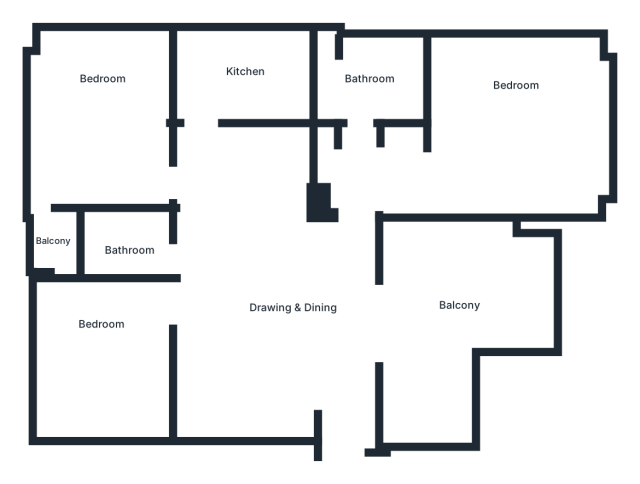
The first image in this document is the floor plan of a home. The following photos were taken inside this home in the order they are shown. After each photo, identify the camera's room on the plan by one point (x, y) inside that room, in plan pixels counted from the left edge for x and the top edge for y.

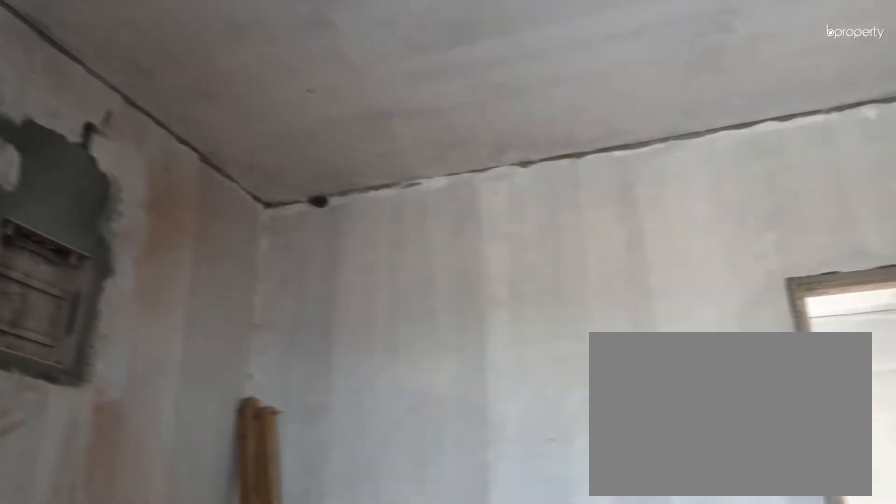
(288, 310)
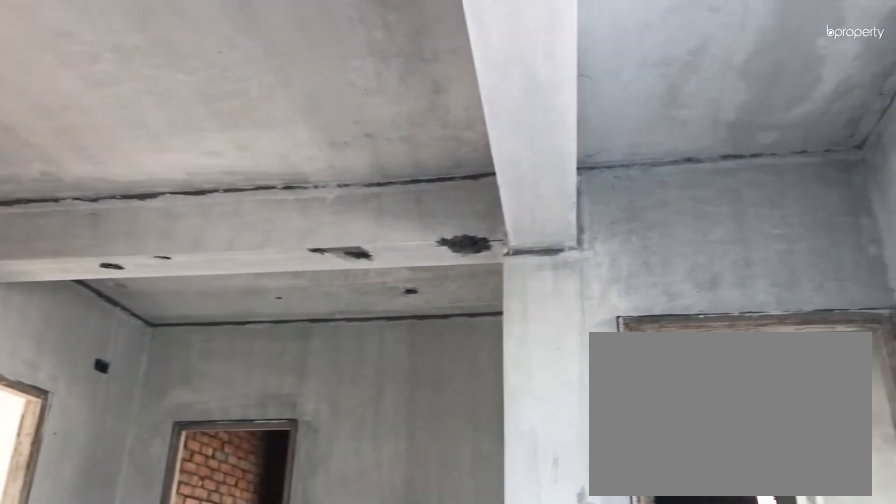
(288, 310)
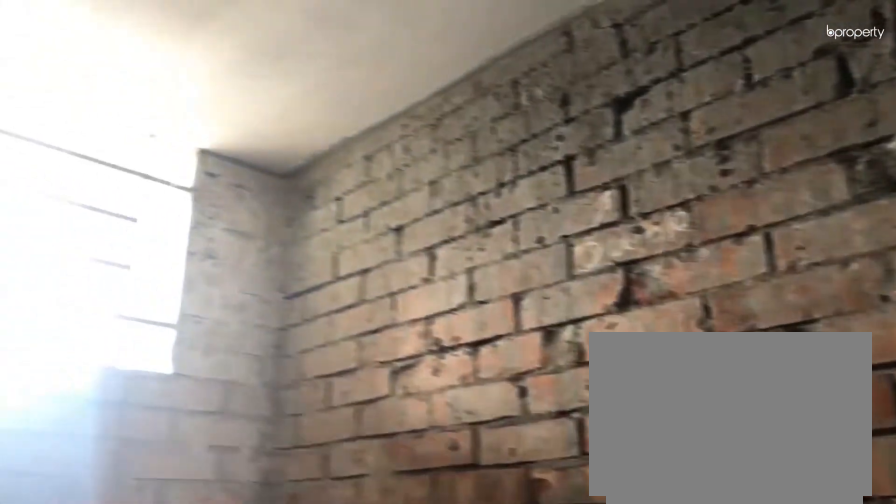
(127, 248)
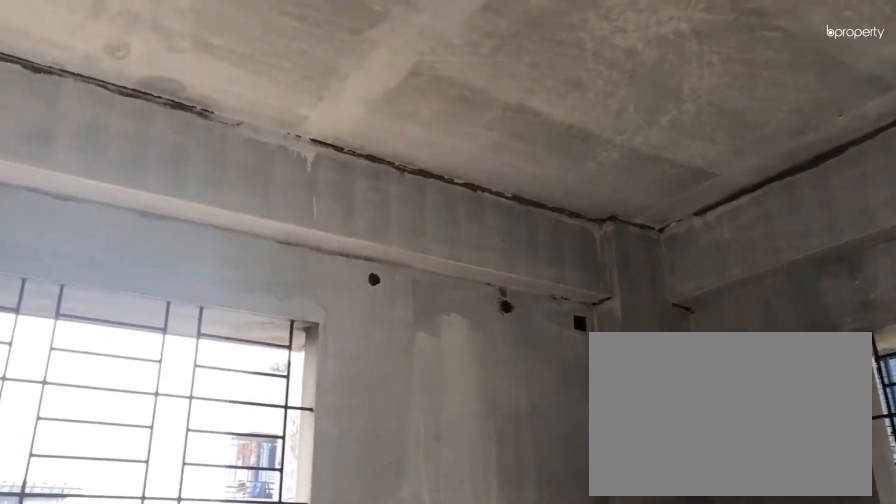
(98, 120)
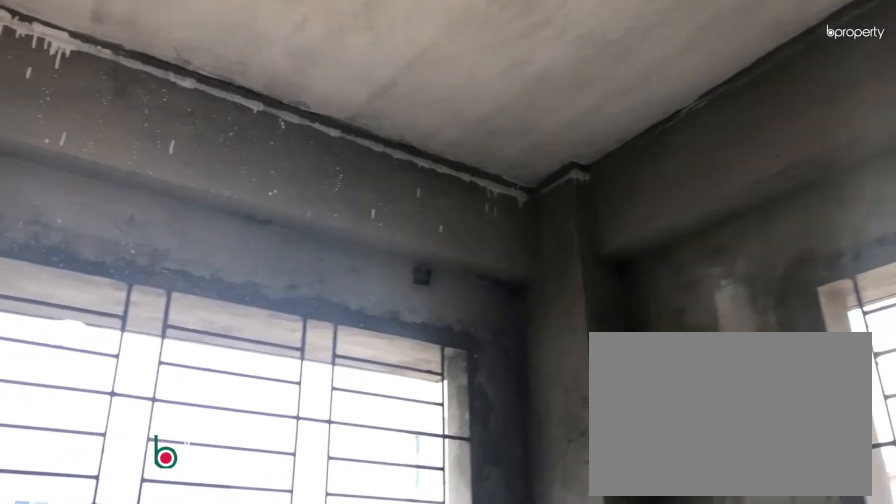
(518, 120)
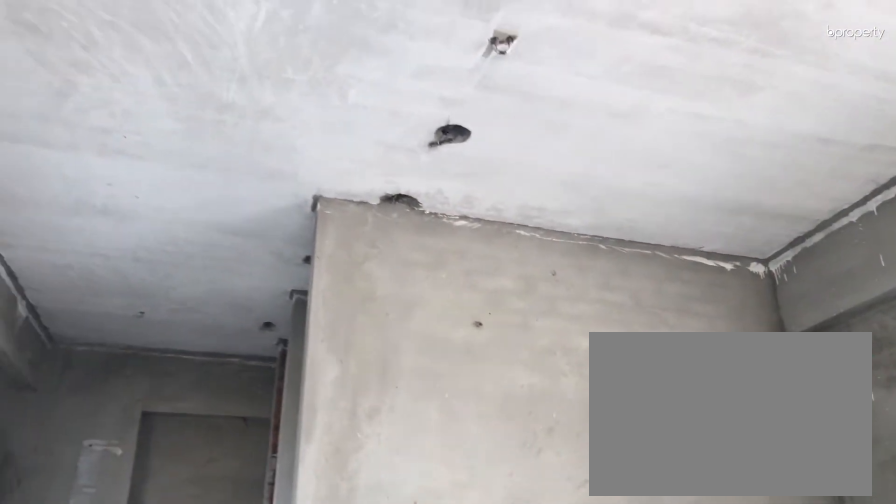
(518, 120)
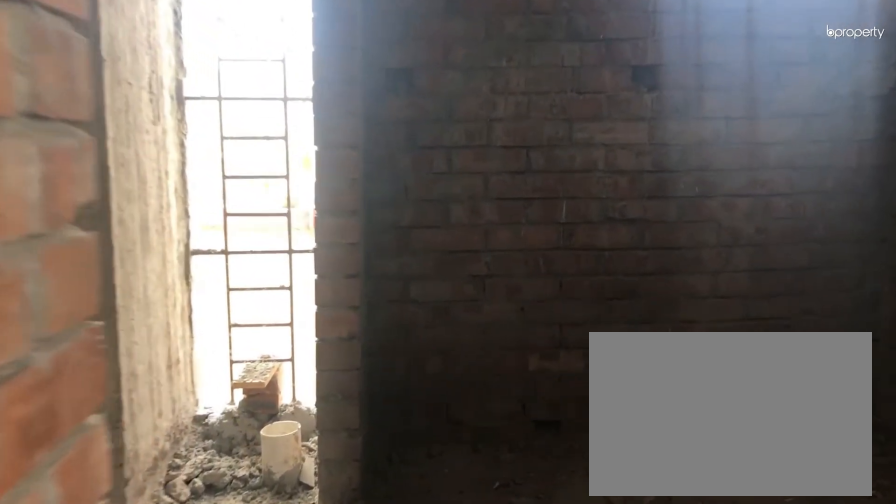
(370, 77)
